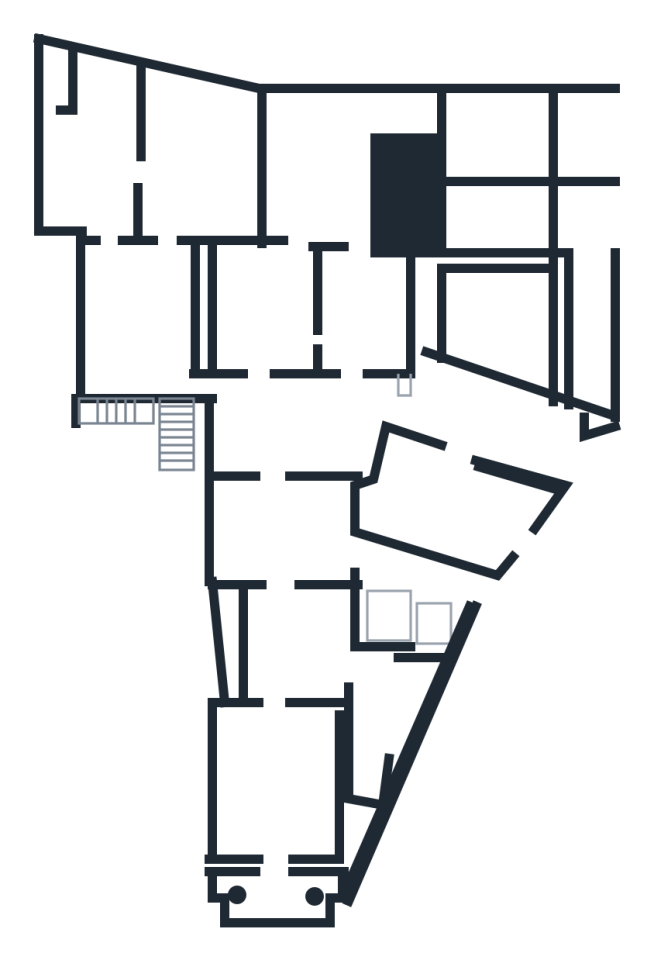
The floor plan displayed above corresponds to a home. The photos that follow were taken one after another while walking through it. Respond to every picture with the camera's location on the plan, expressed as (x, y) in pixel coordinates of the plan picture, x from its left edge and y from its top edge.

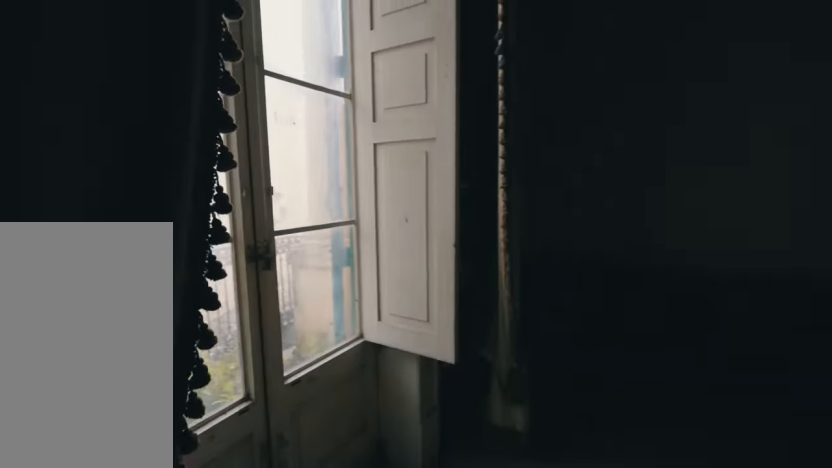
(283, 782)
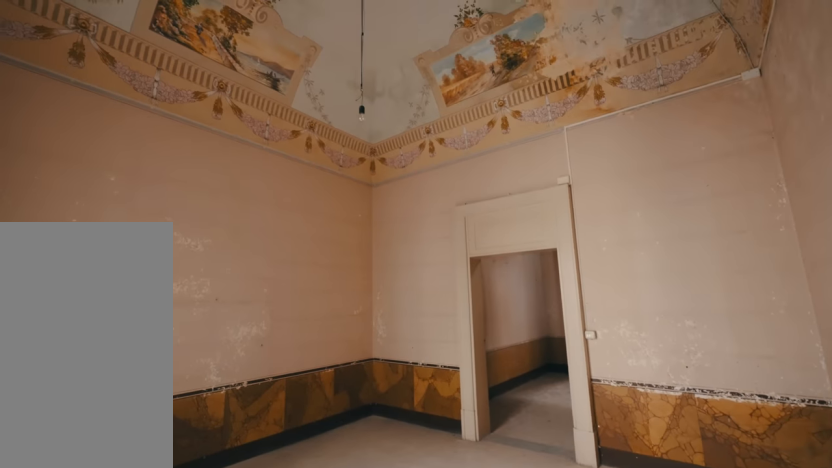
(284, 782)
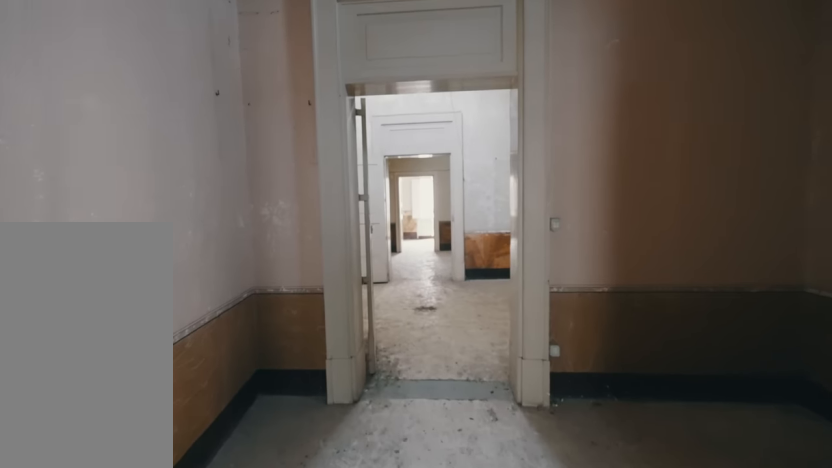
(279, 600)
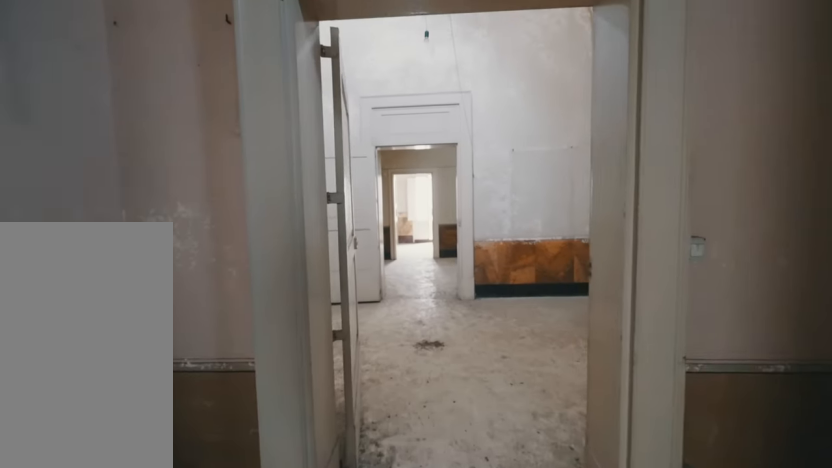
(280, 571)
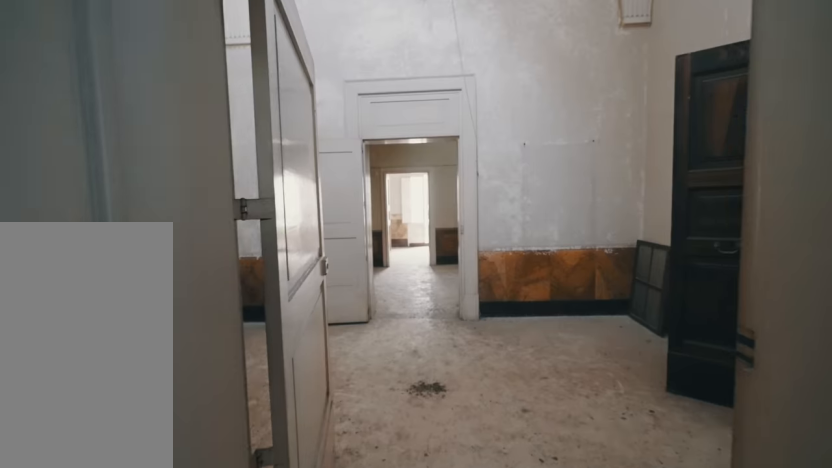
(280, 553)
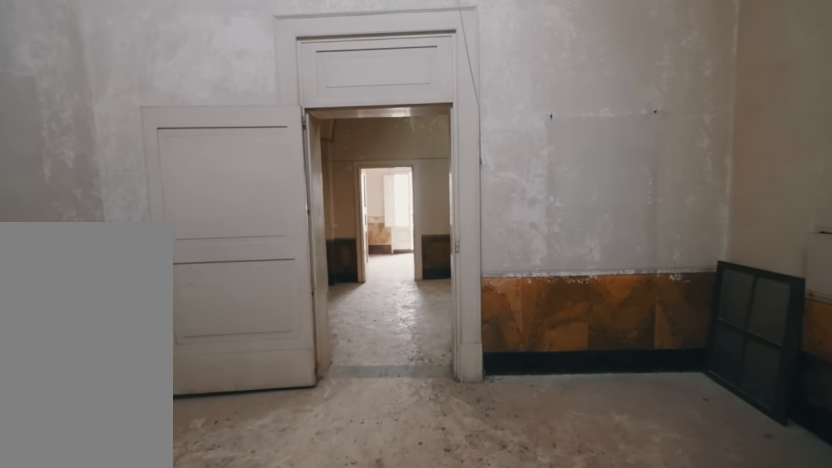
(280, 540)
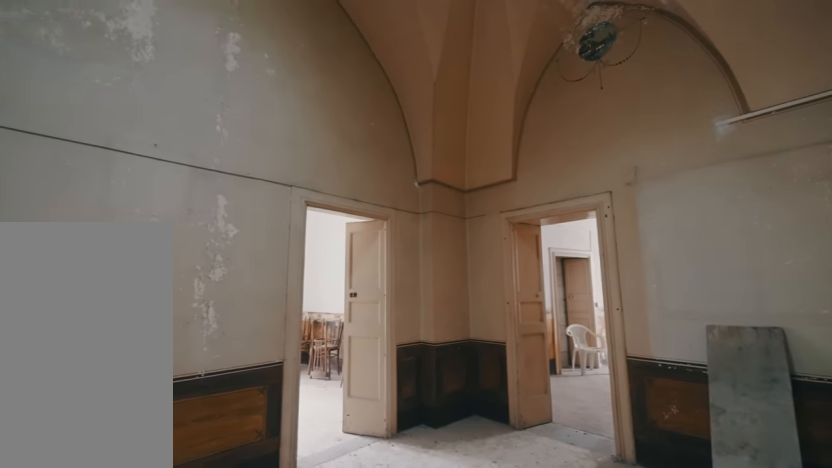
(298, 434)
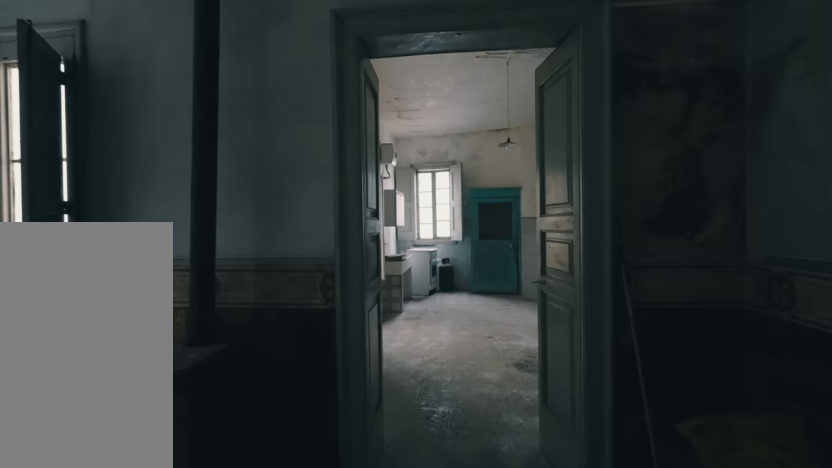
(141, 326)
